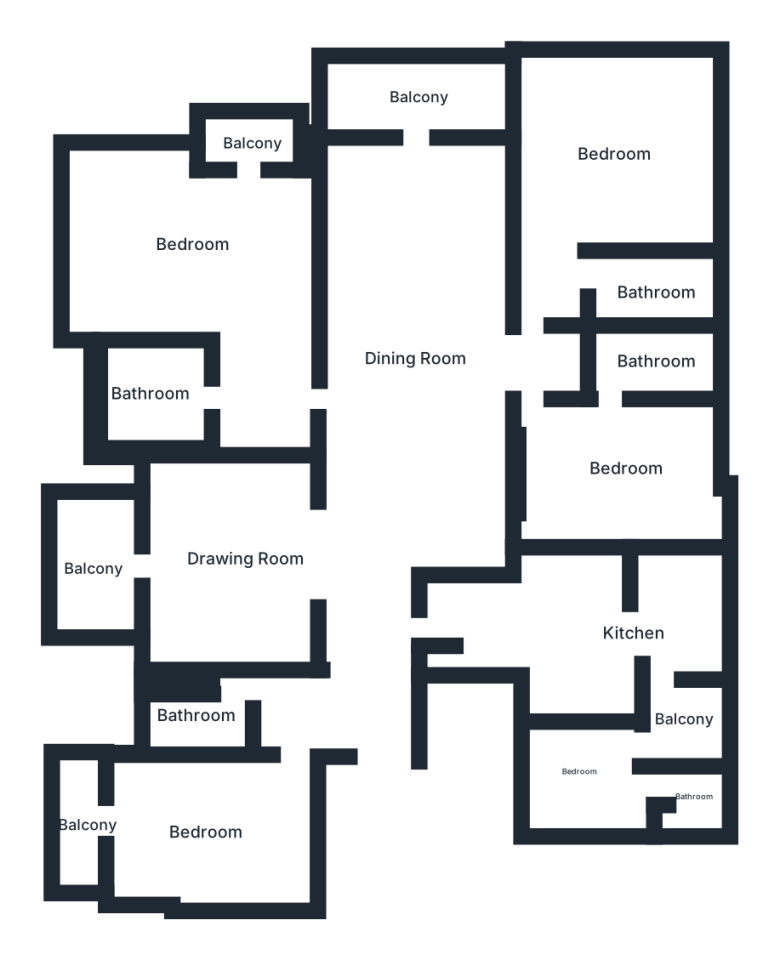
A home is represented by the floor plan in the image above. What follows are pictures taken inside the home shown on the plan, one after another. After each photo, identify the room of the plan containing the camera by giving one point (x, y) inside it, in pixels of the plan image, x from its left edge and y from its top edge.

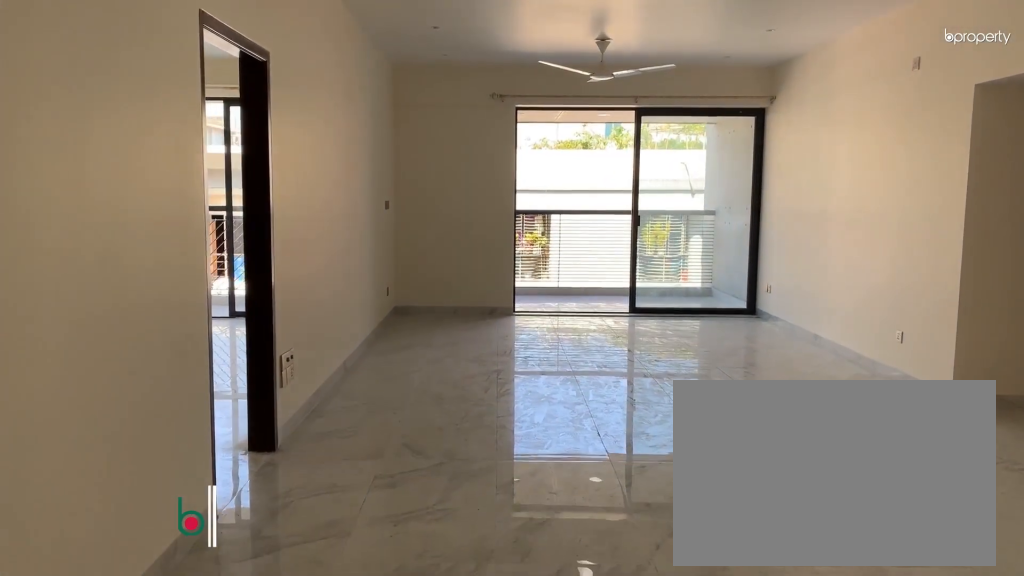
(408, 350)
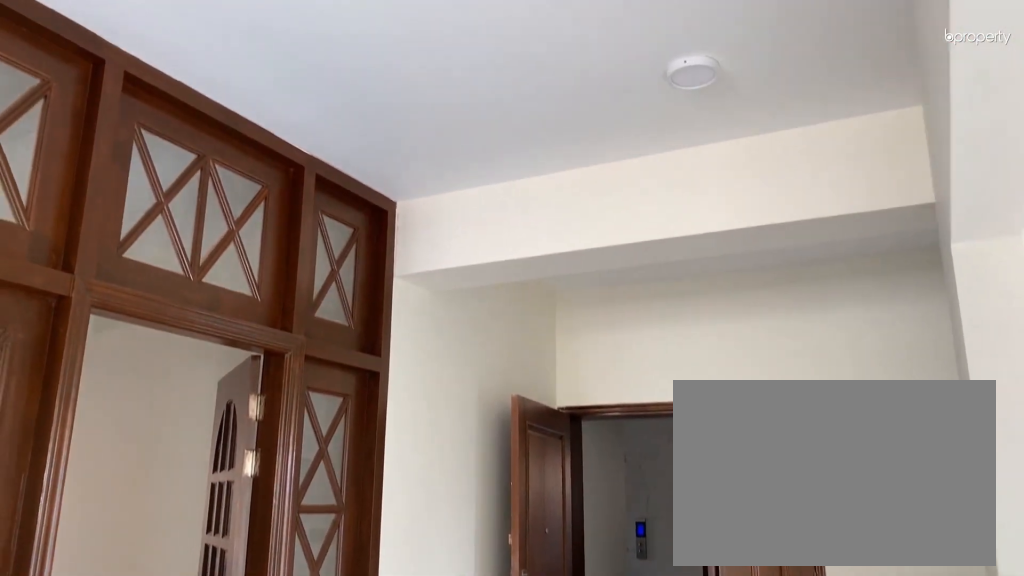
(408, 350)
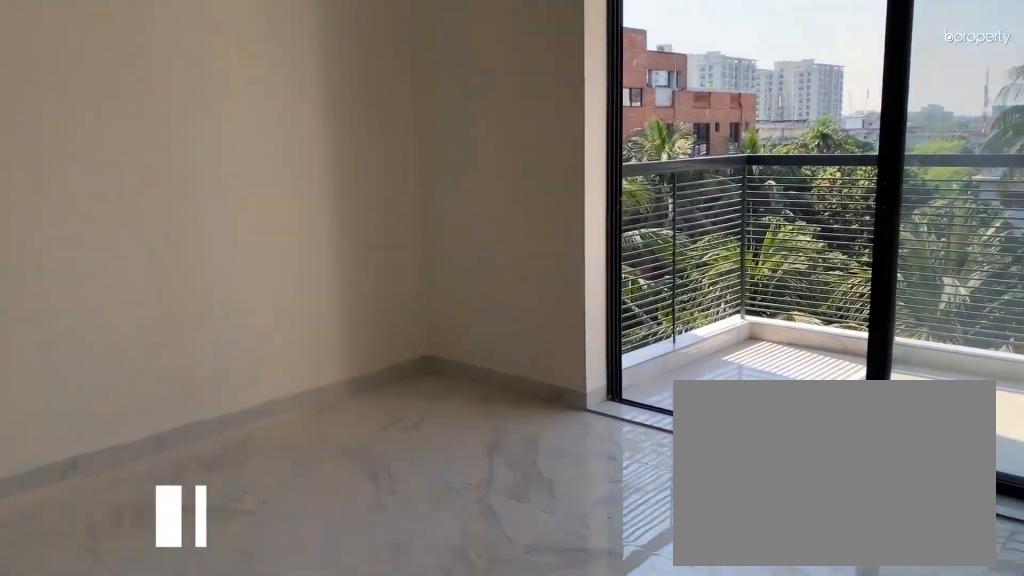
(249, 561)
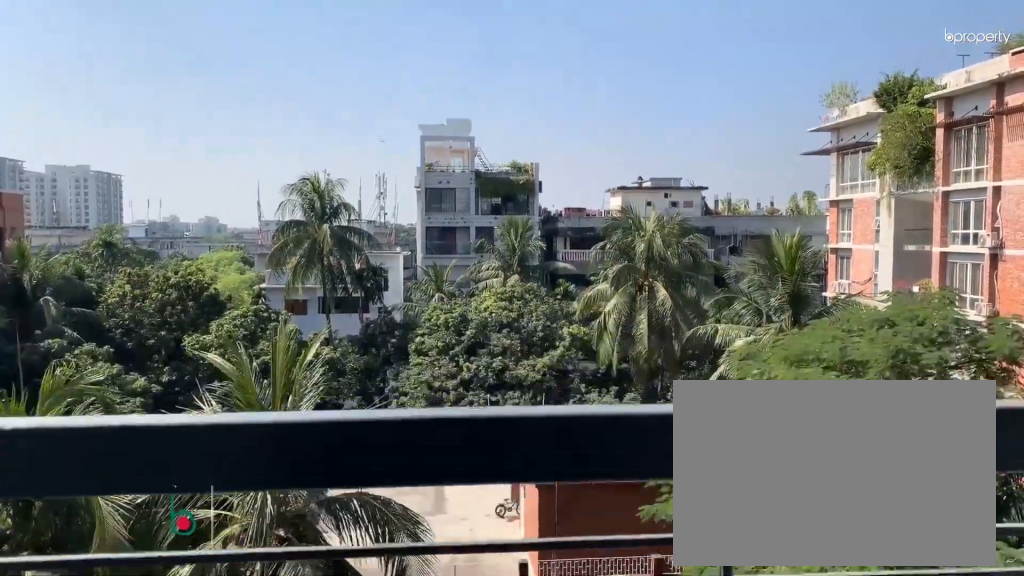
(97, 574)
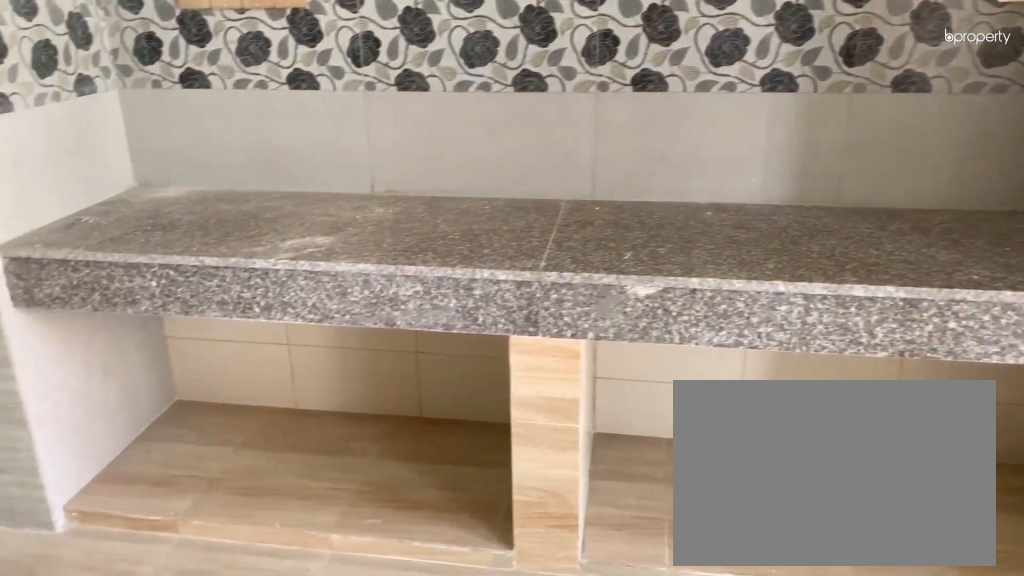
(633, 641)
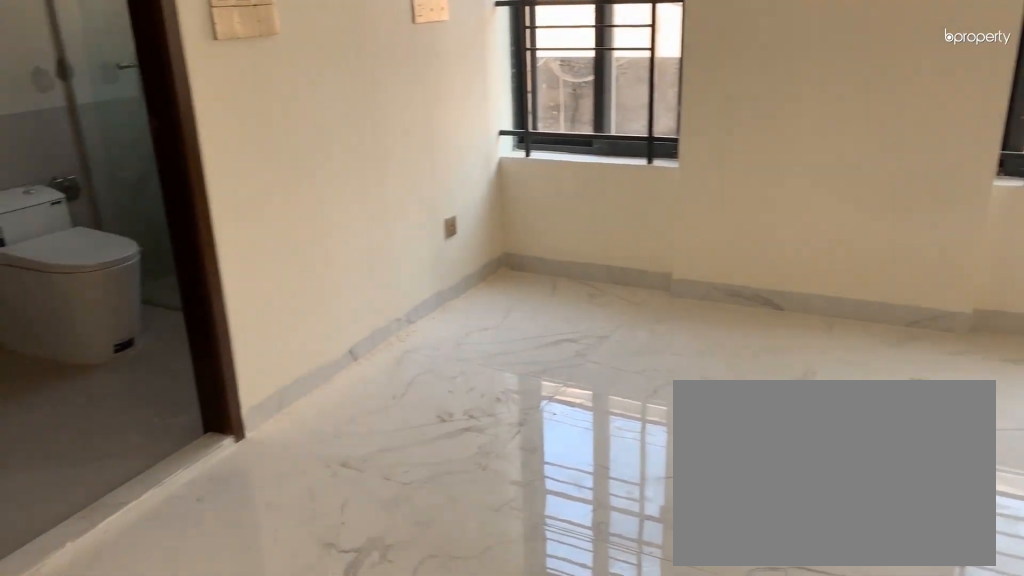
(627, 475)
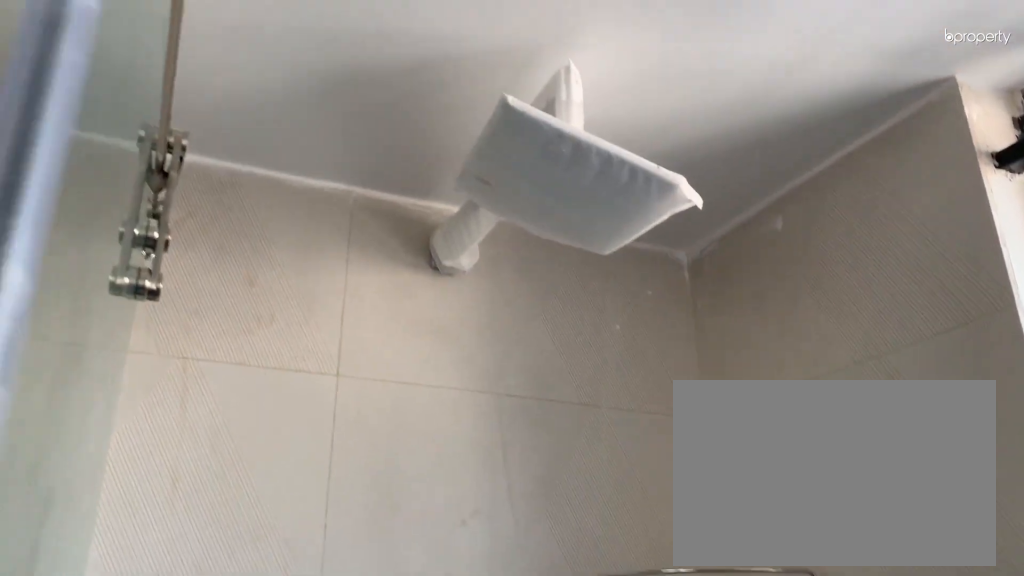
(652, 363)
